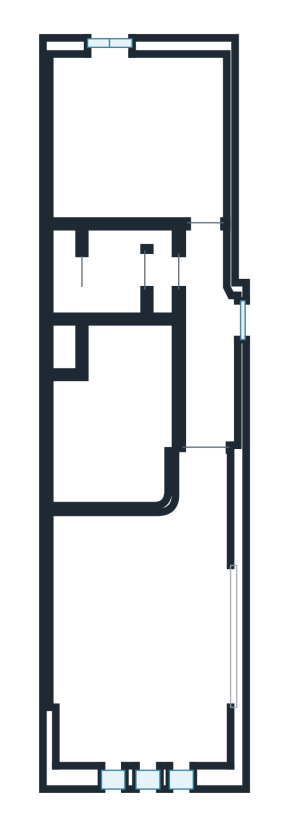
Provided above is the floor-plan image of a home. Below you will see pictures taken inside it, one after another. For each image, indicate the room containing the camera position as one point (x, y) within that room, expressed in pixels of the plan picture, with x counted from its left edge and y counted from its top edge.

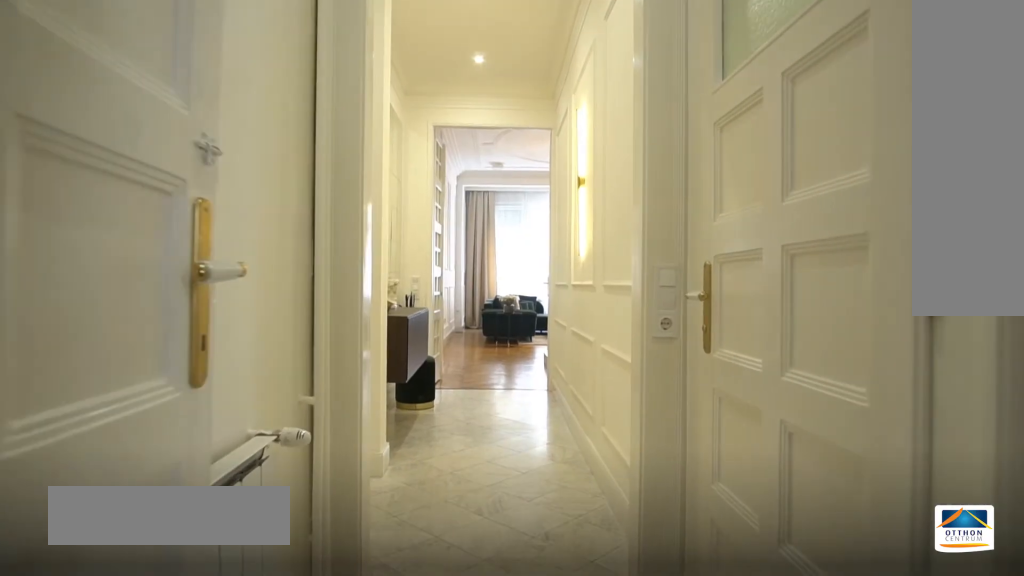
(210, 350)
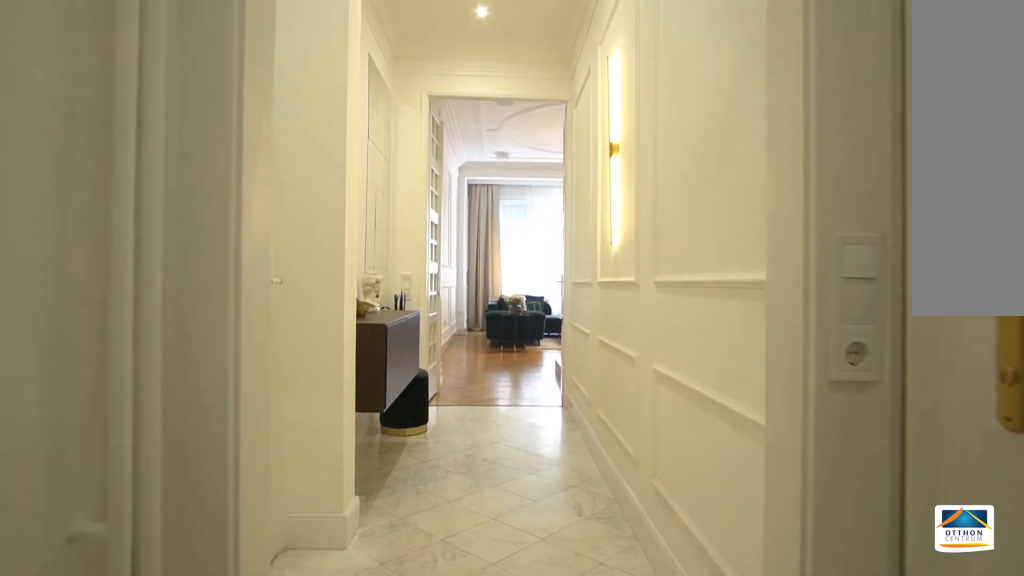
(210, 350)
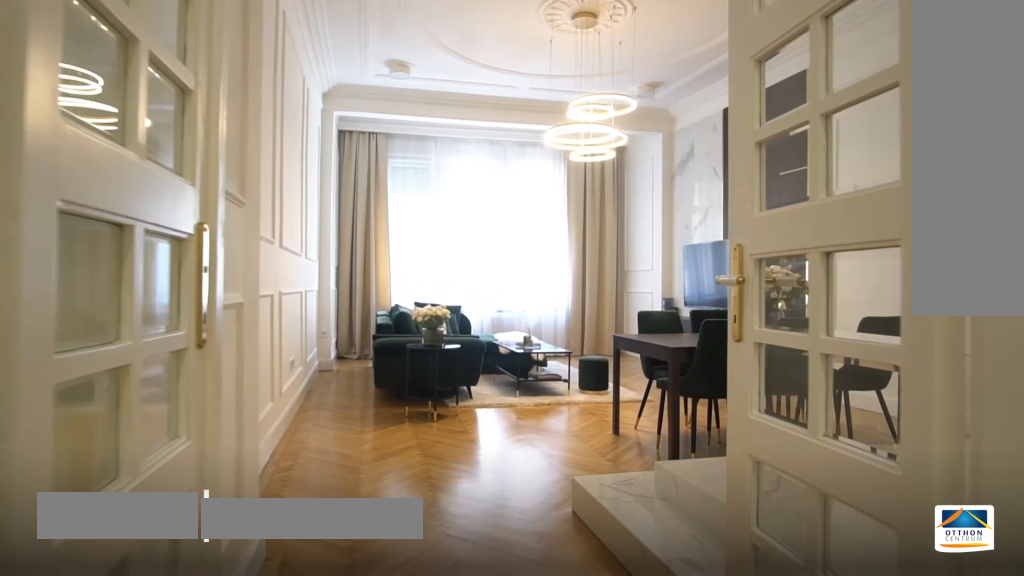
(139, 635)
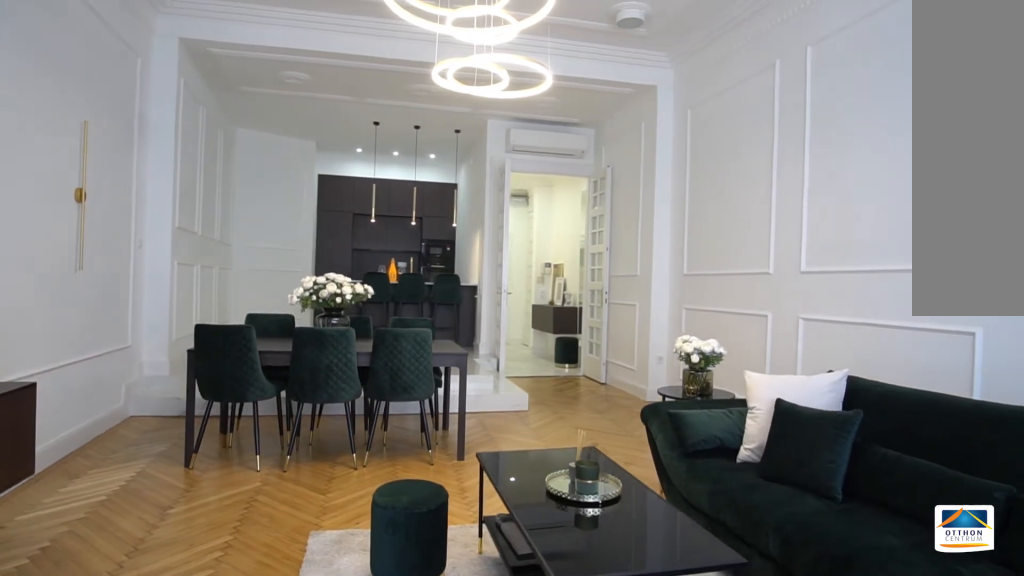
(139, 635)
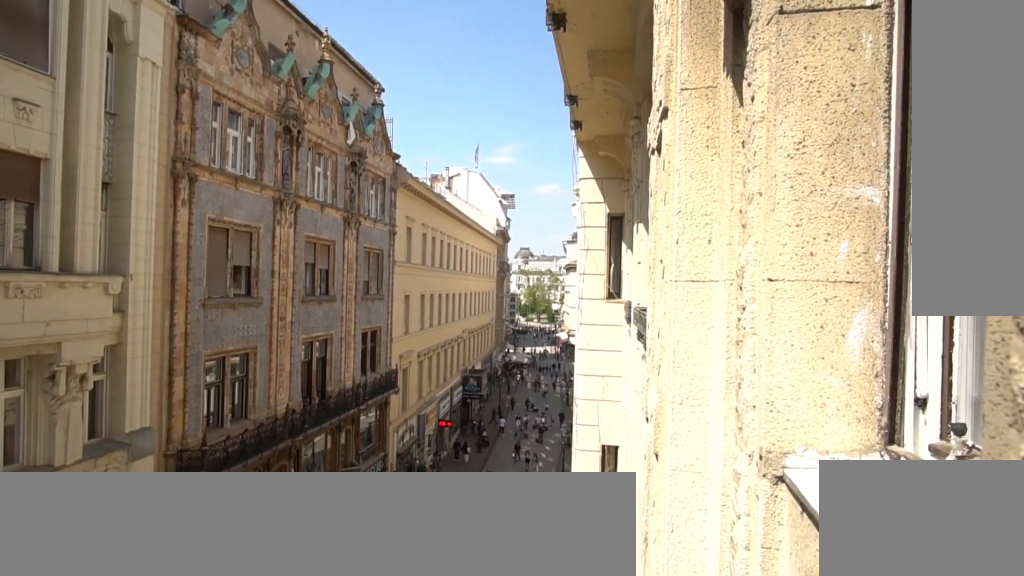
(138, 634)
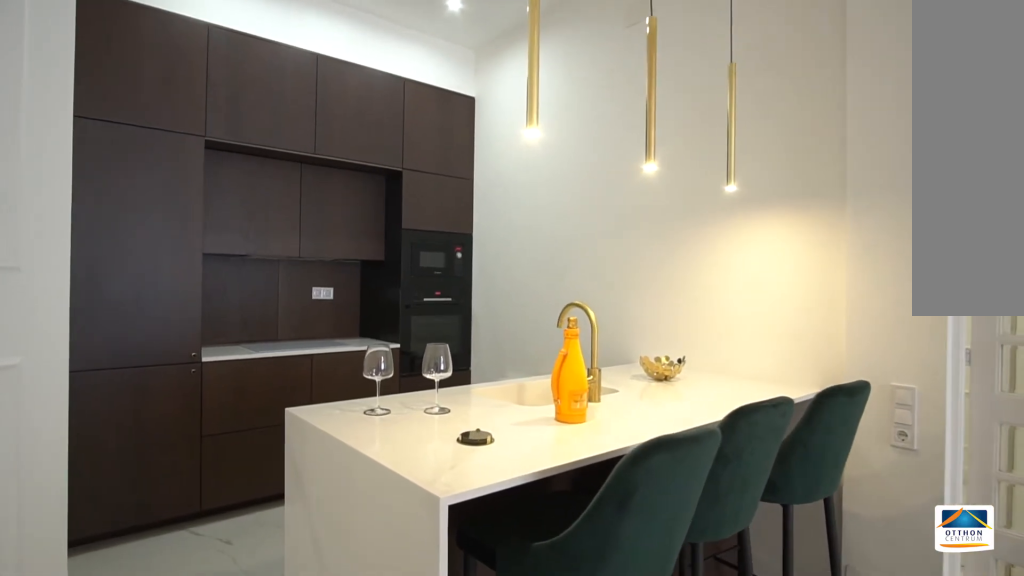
(120, 420)
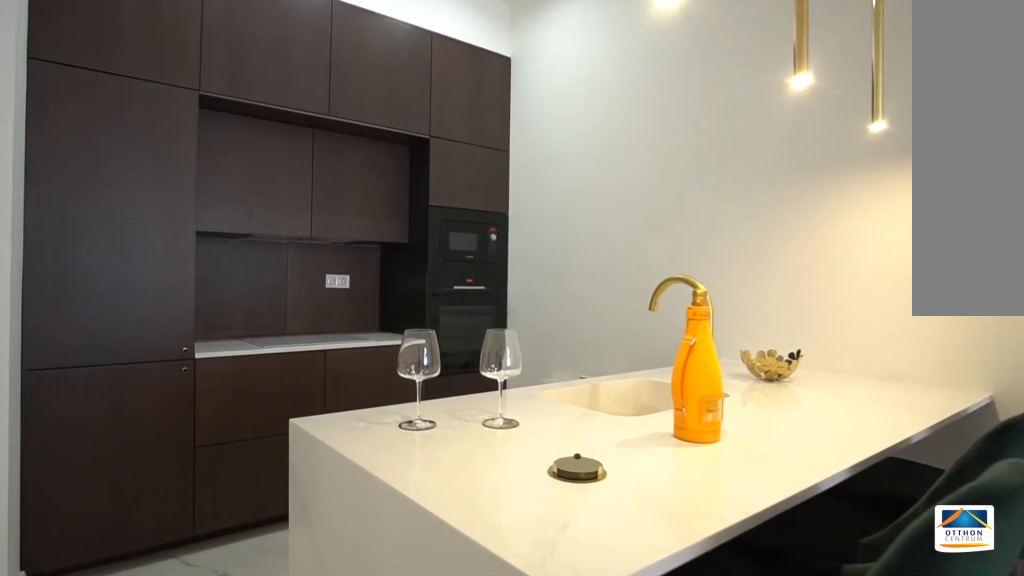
(120, 420)
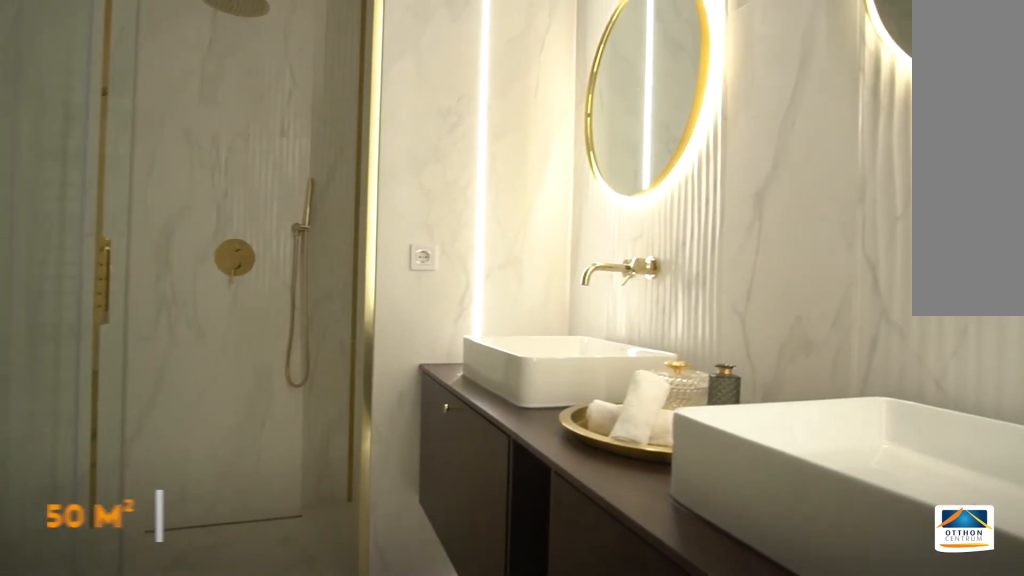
(114, 269)
